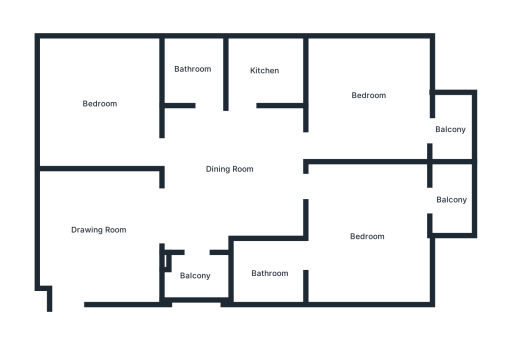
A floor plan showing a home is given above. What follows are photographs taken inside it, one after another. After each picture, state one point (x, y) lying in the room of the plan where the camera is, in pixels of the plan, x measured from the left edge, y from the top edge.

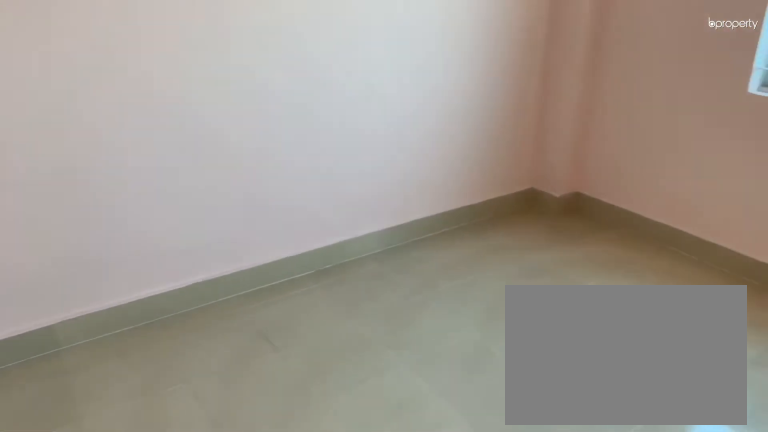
(102, 102)
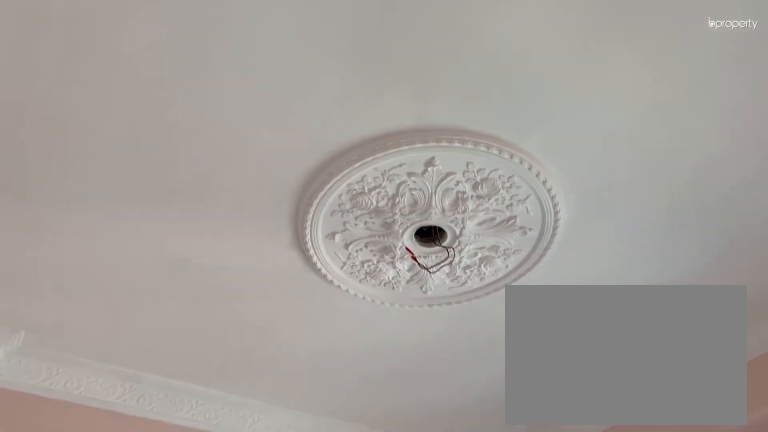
(102, 102)
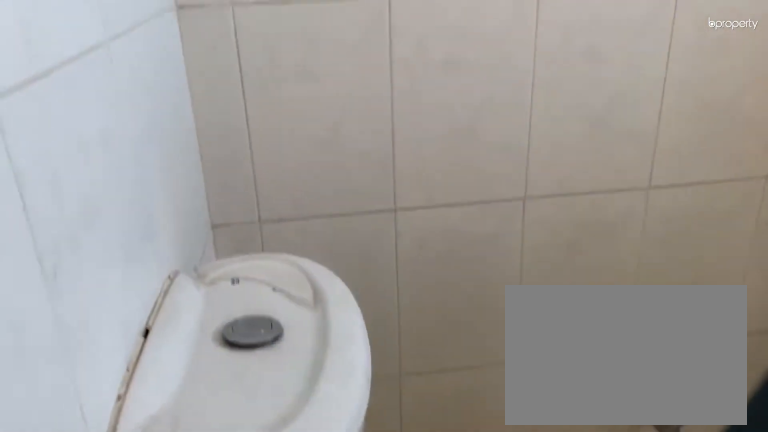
(191, 70)
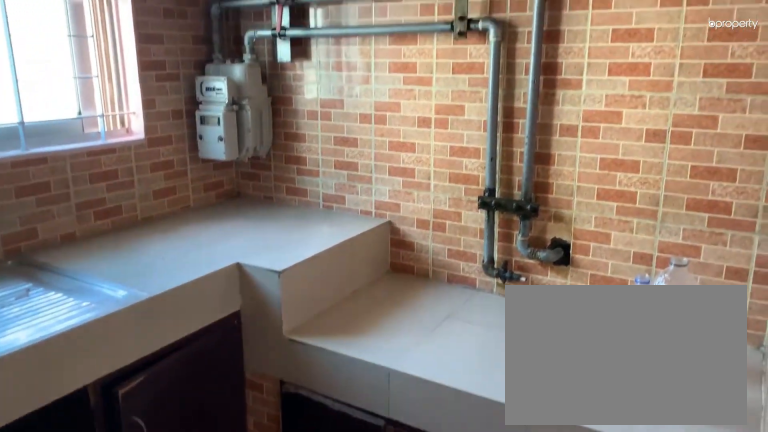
(262, 70)
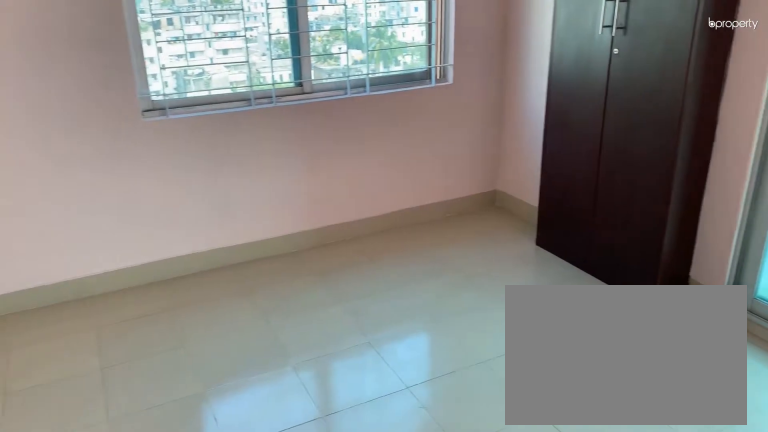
(369, 95)
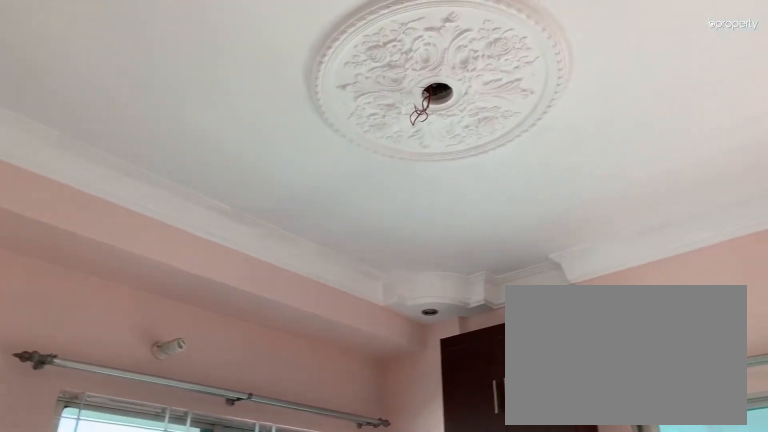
(369, 95)
